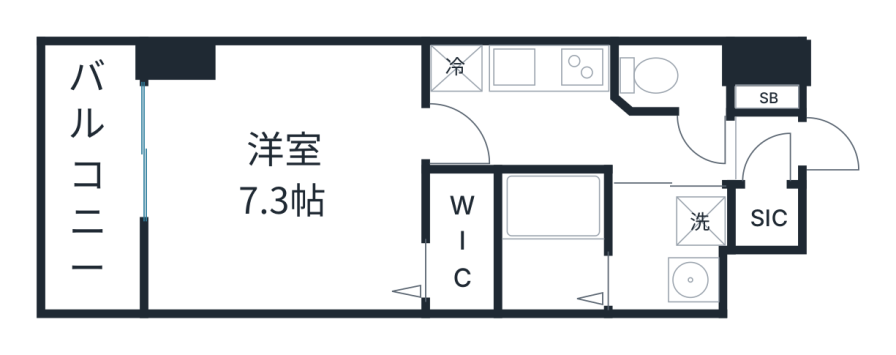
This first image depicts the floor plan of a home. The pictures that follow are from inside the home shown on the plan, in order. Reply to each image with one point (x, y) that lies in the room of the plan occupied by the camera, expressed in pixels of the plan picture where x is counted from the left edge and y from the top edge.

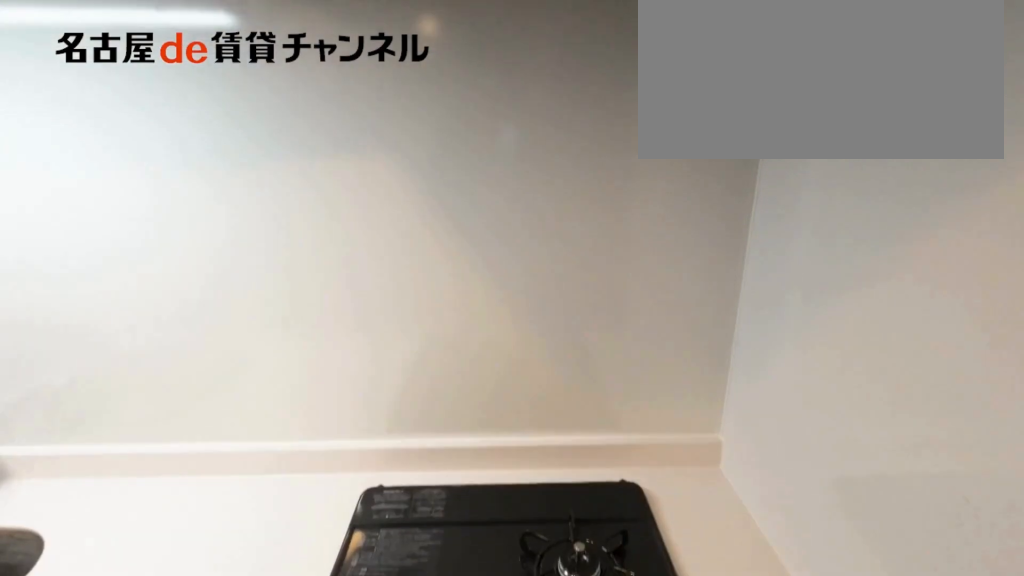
(520, 68)
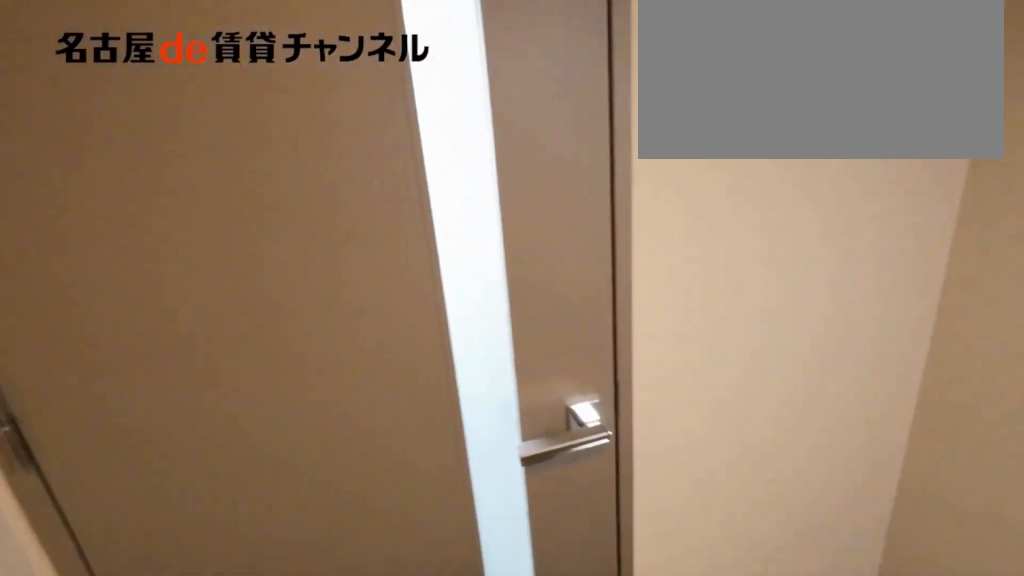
(574, 135)
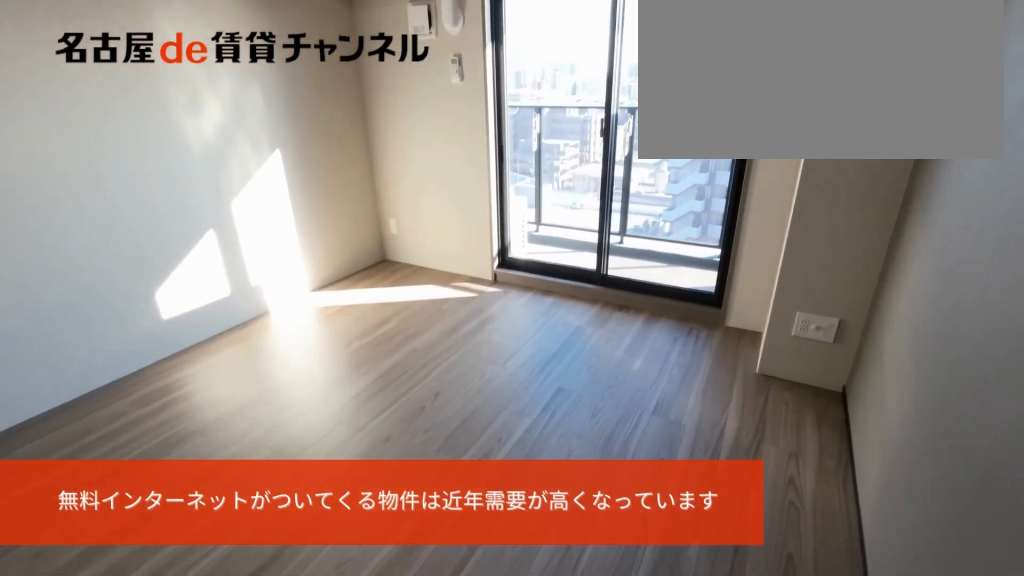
(288, 181)
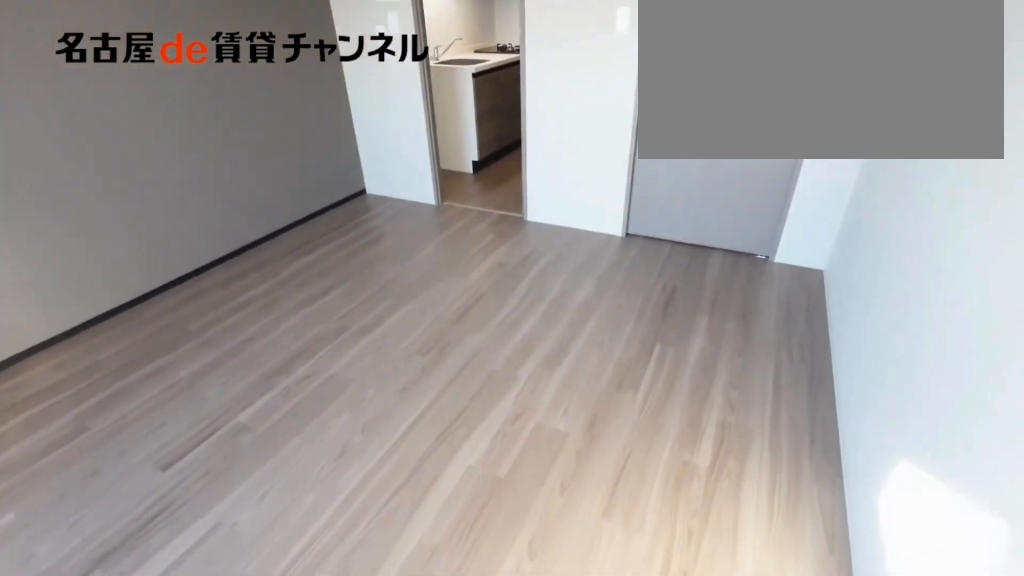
(288, 181)
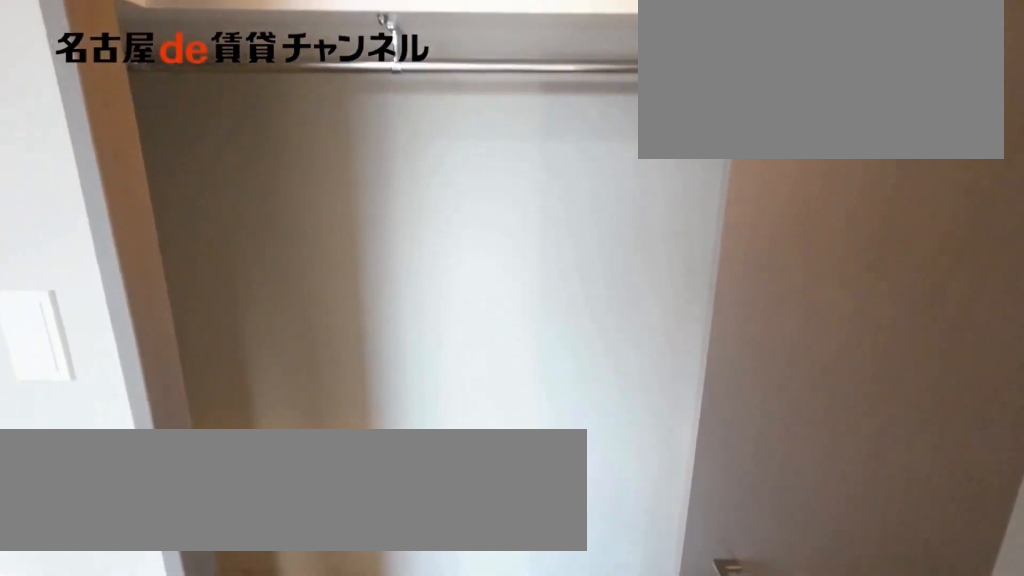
(461, 242)
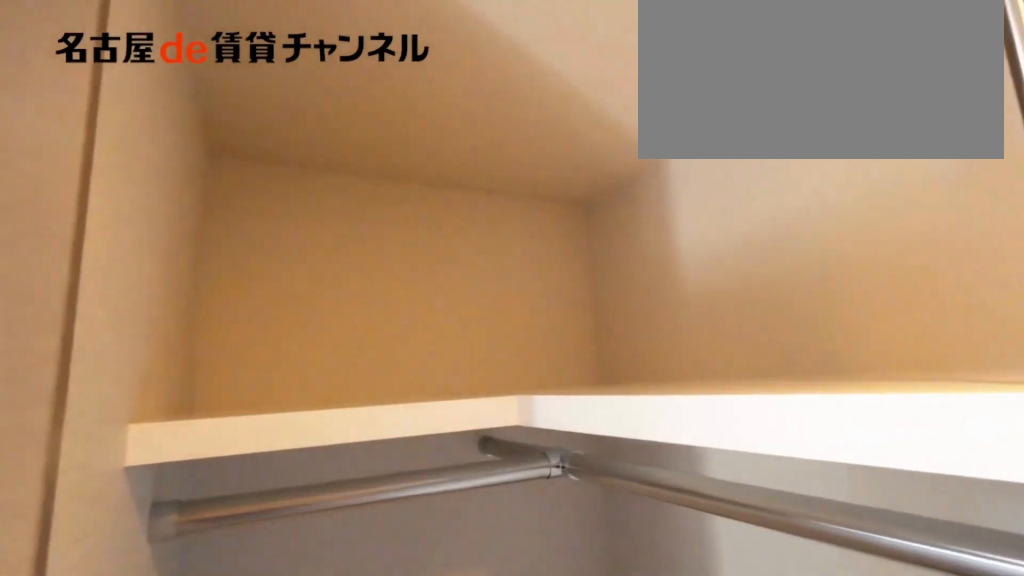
(461, 242)
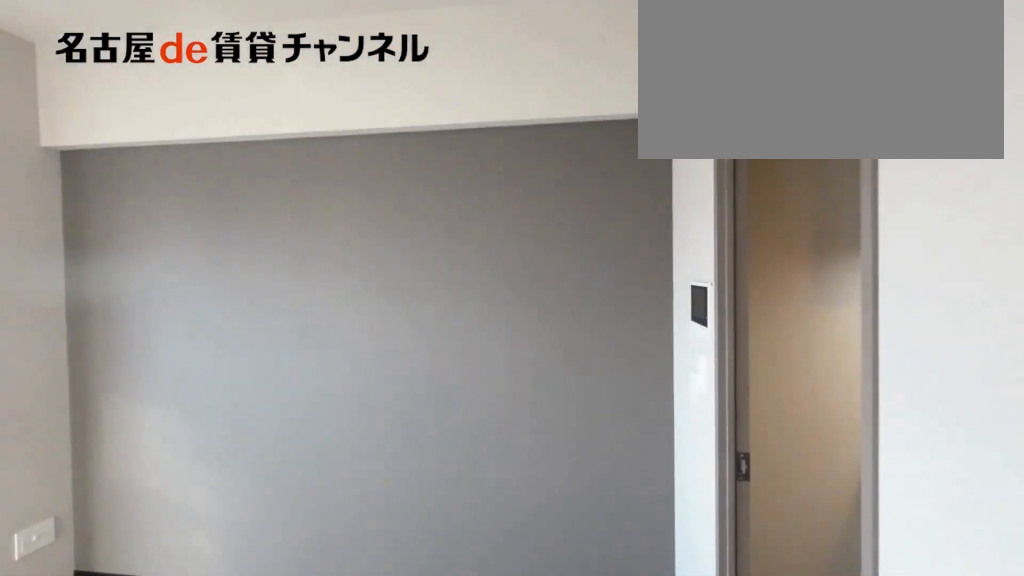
(287, 181)
